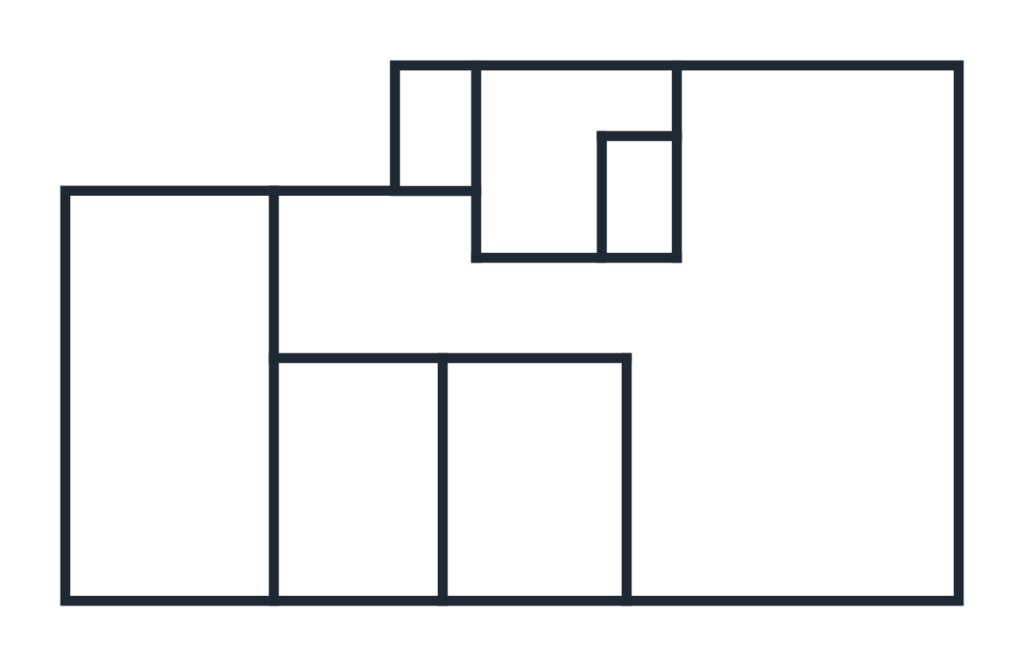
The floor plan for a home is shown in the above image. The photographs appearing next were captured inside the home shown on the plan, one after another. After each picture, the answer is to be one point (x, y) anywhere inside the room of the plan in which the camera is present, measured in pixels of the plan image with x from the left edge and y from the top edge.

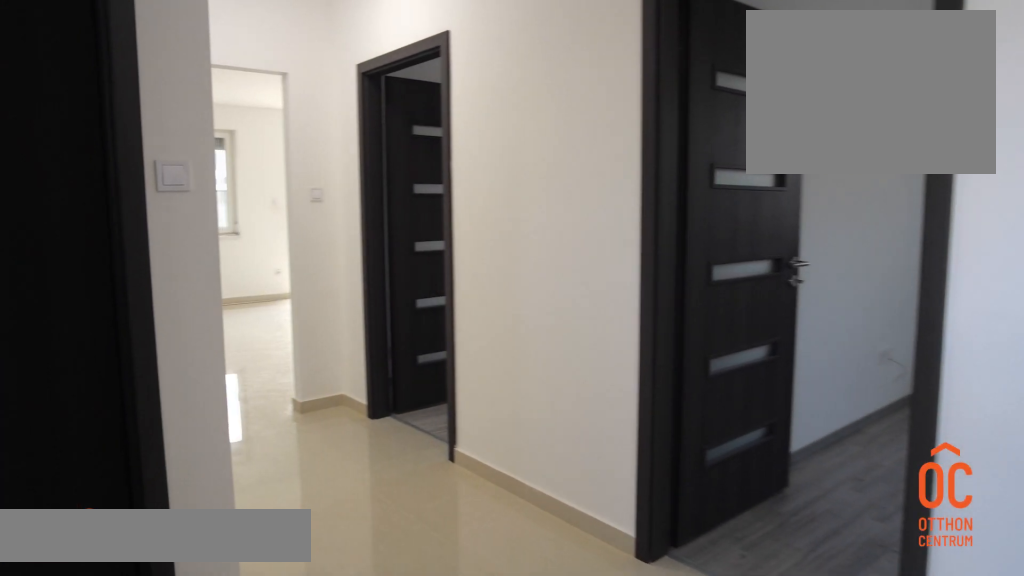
(381, 294)
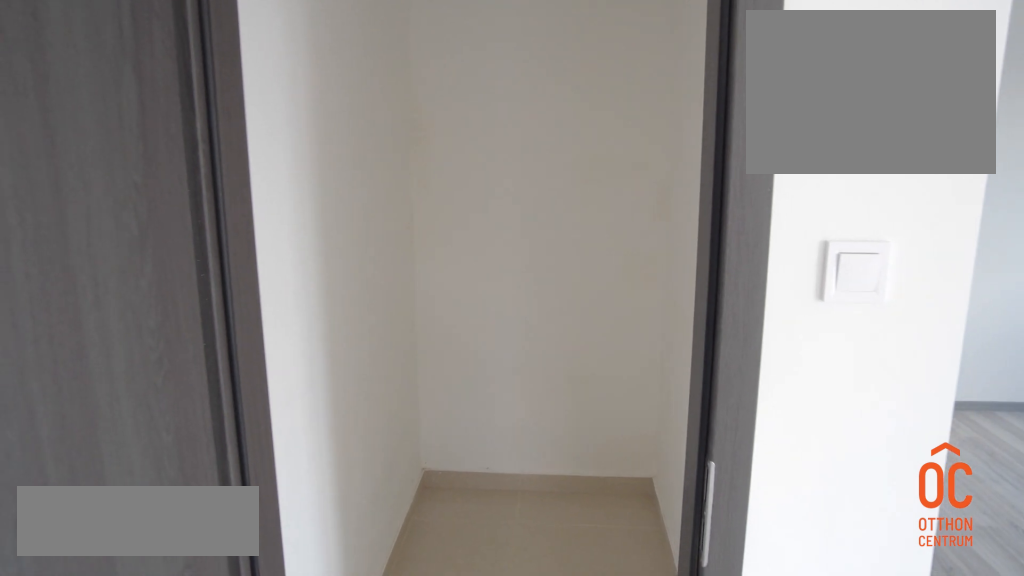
(641, 198)
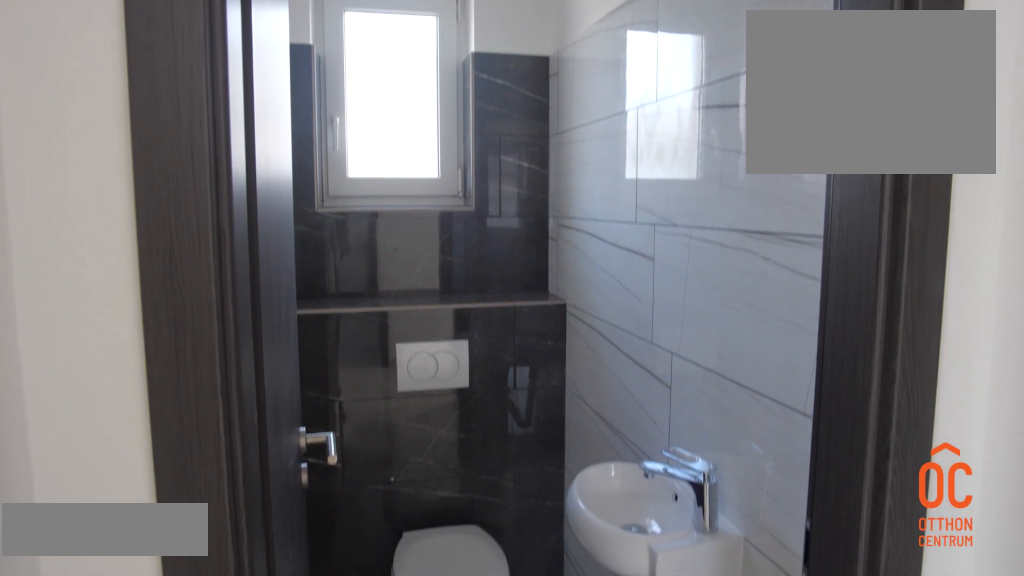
(436, 133)
